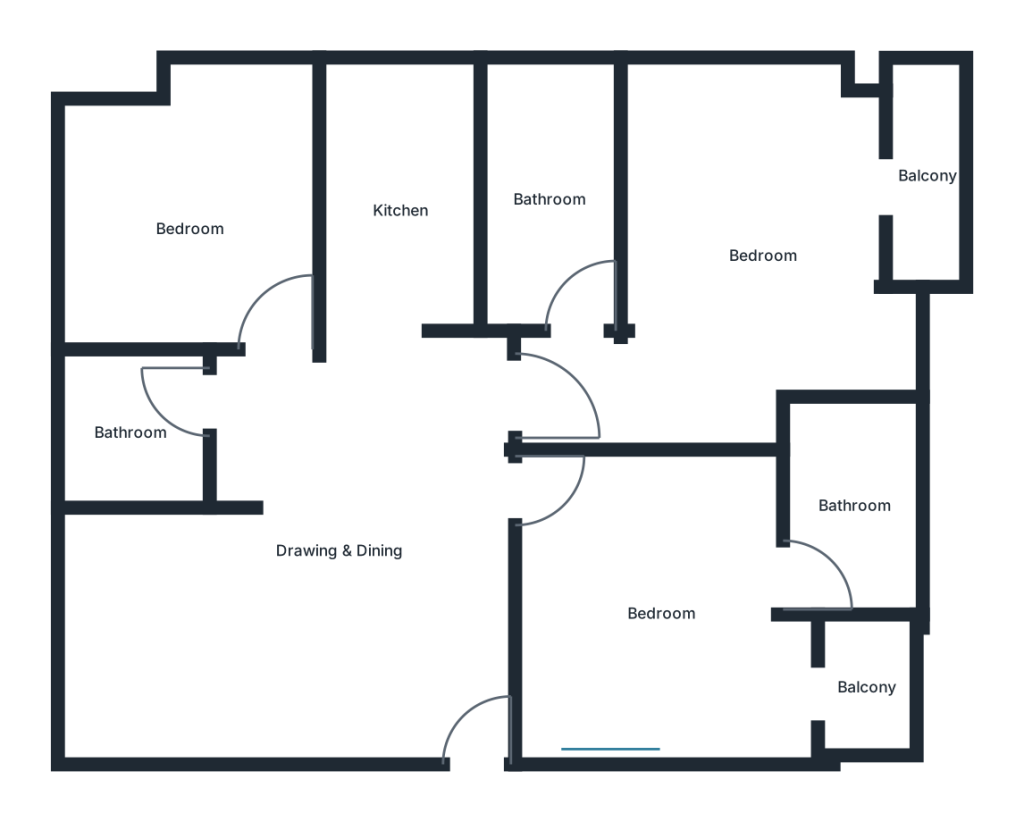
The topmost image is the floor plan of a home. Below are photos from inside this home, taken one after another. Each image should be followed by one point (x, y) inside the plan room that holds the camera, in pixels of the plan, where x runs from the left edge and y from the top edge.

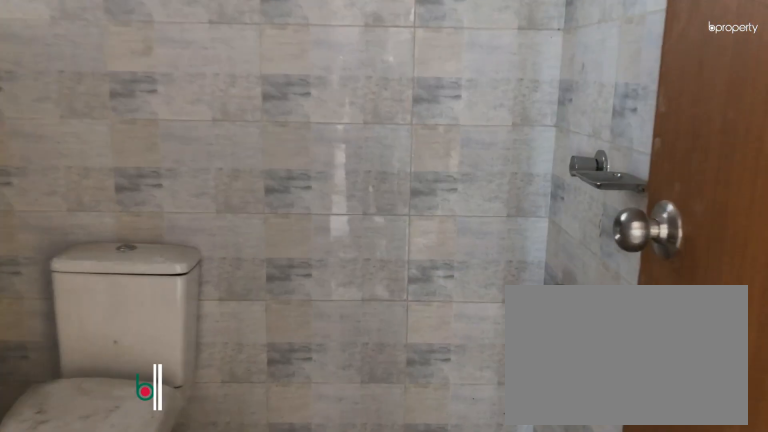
(132, 432)
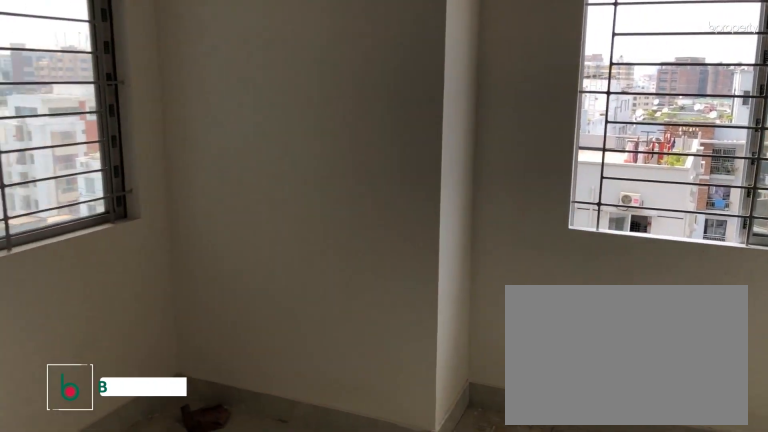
(192, 229)
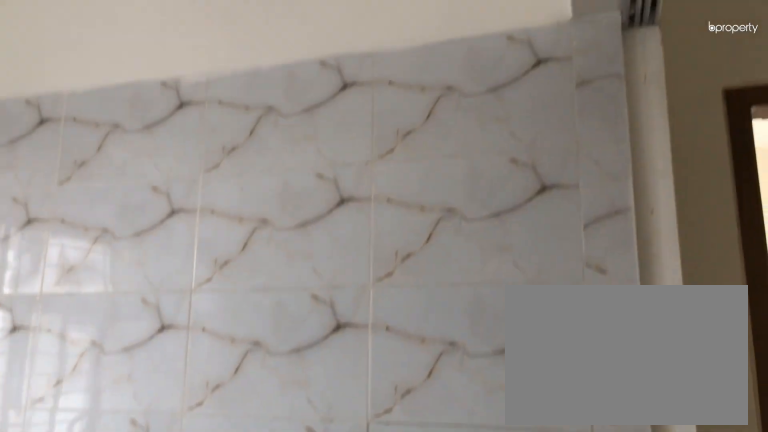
(404, 210)
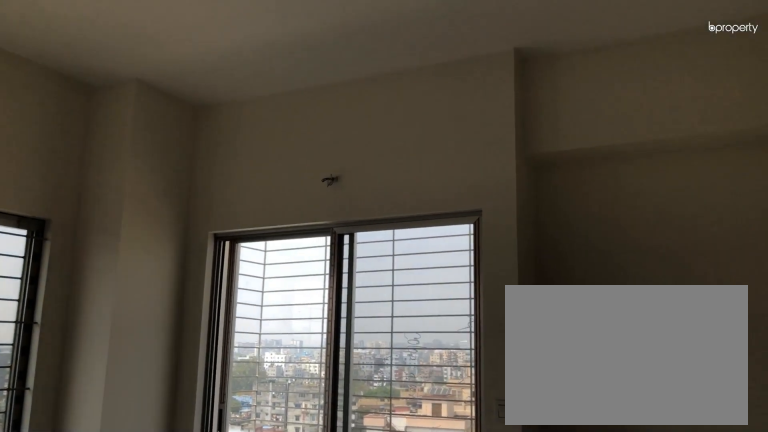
(762, 256)
